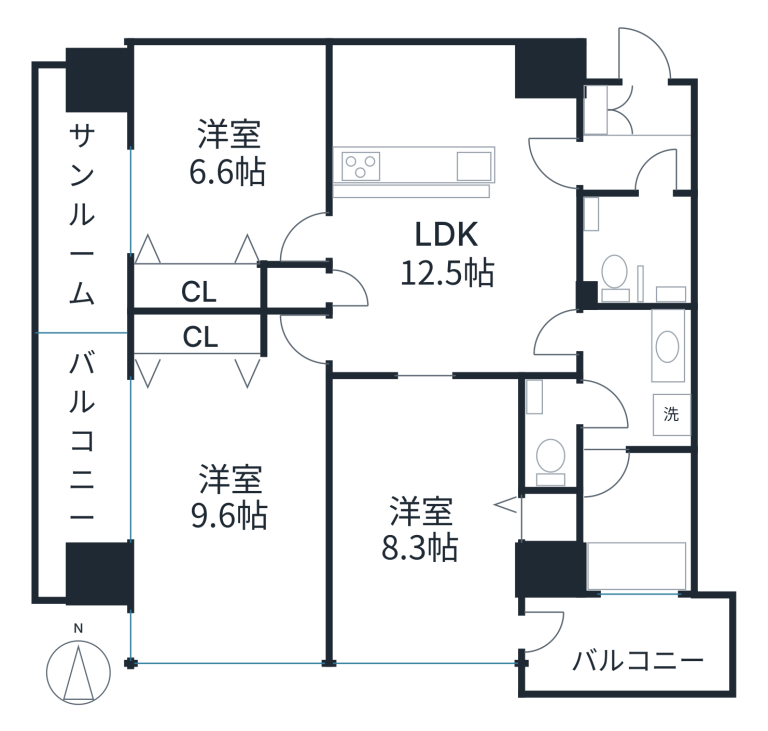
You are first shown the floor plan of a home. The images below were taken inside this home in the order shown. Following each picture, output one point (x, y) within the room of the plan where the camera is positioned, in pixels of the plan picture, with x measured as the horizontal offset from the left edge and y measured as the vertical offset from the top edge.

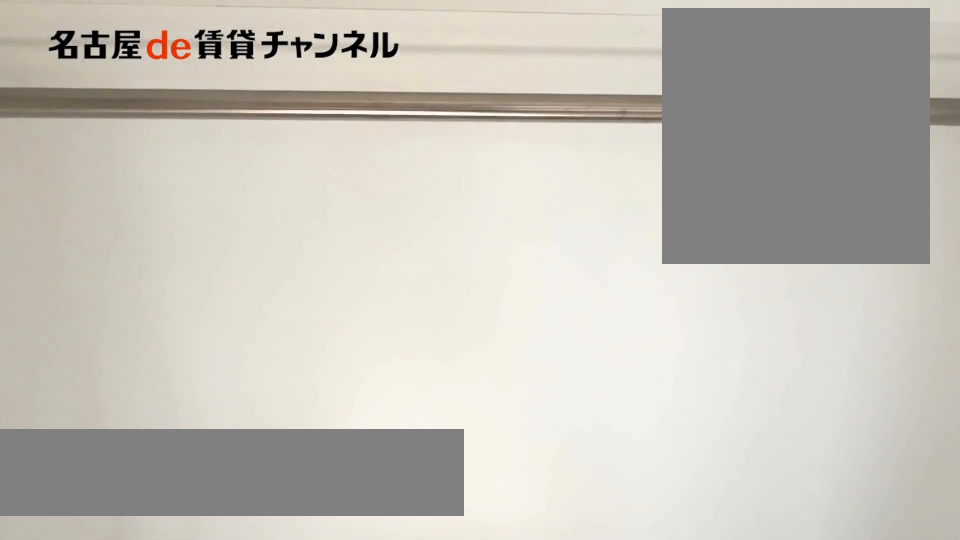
(200, 335)
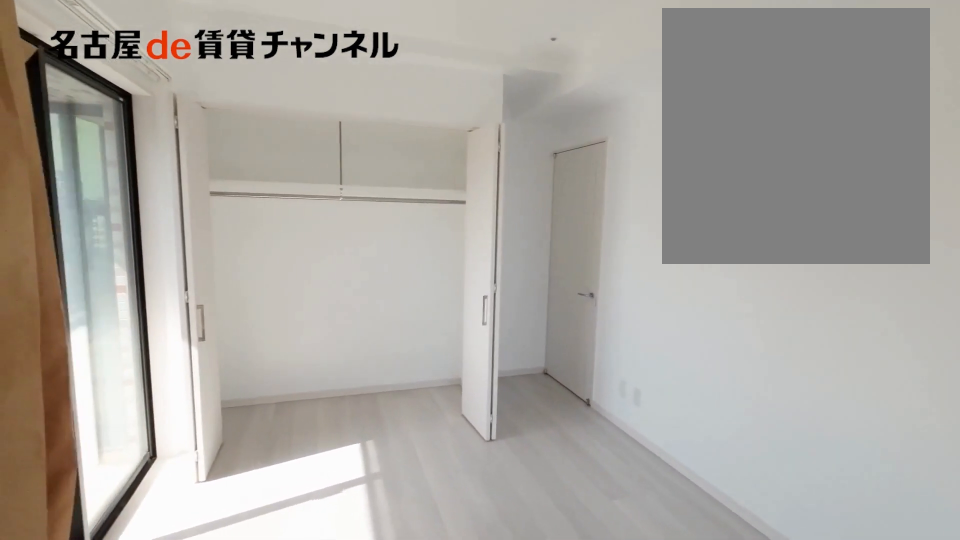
(240, 498)
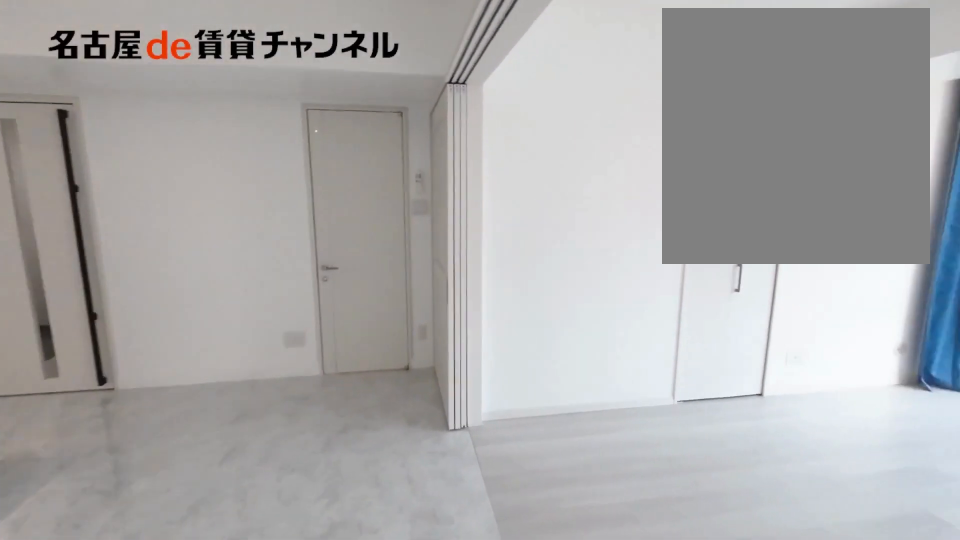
(423, 514)
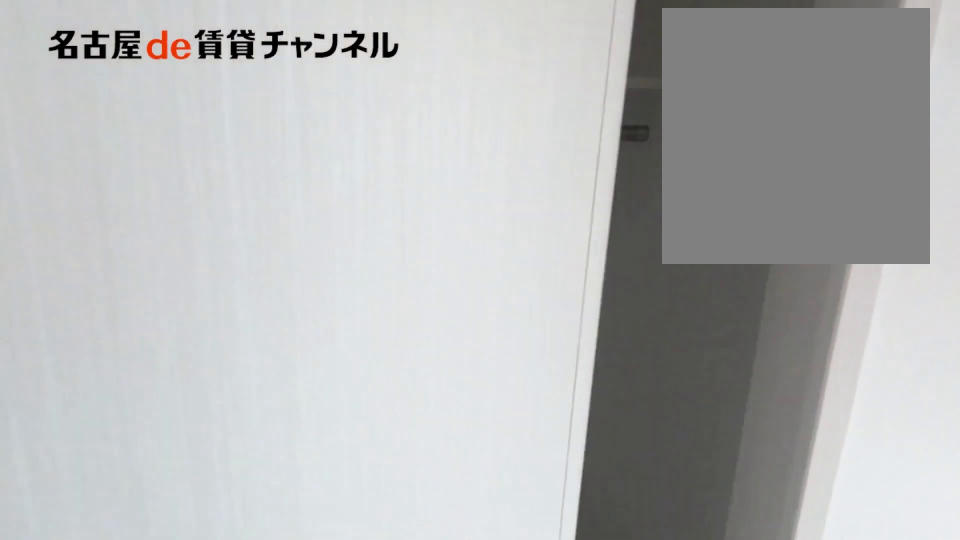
(423, 514)
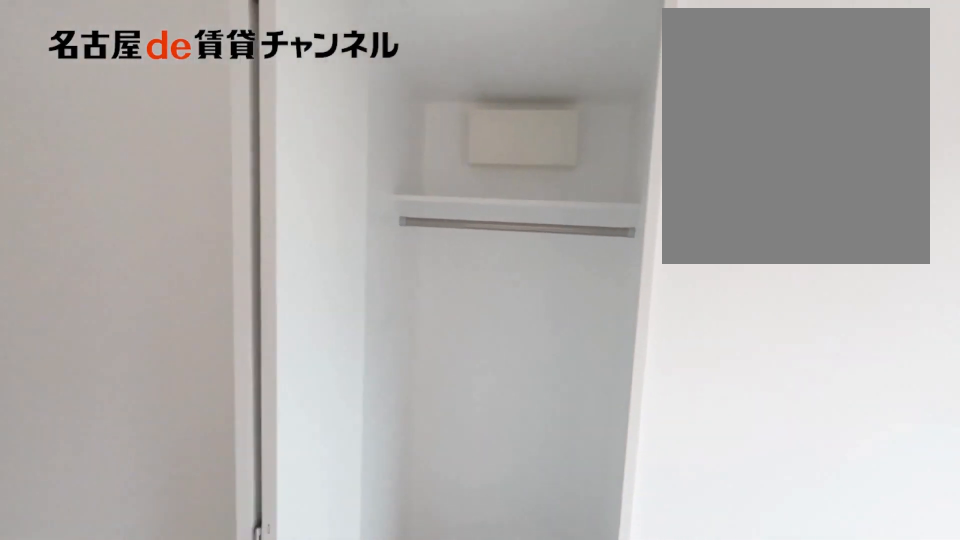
(554, 519)
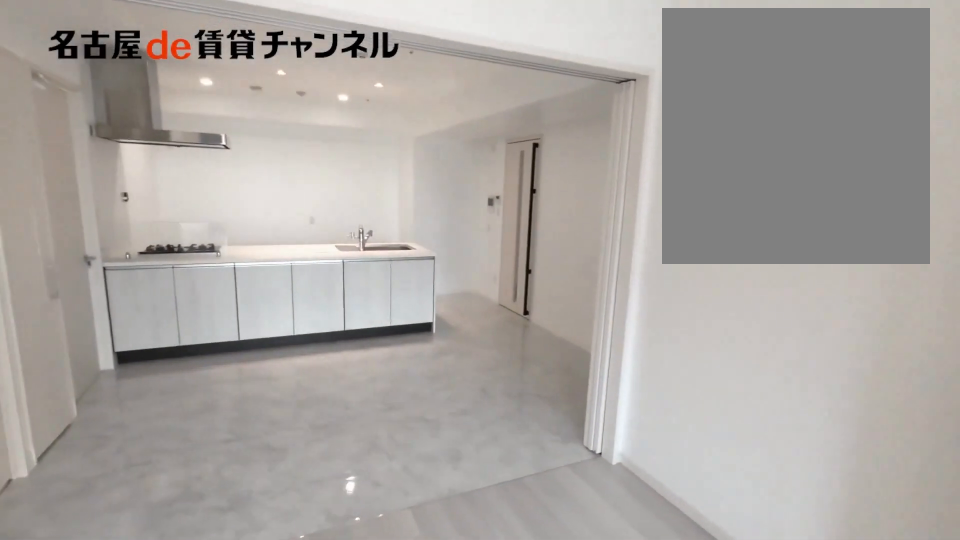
(446, 333)
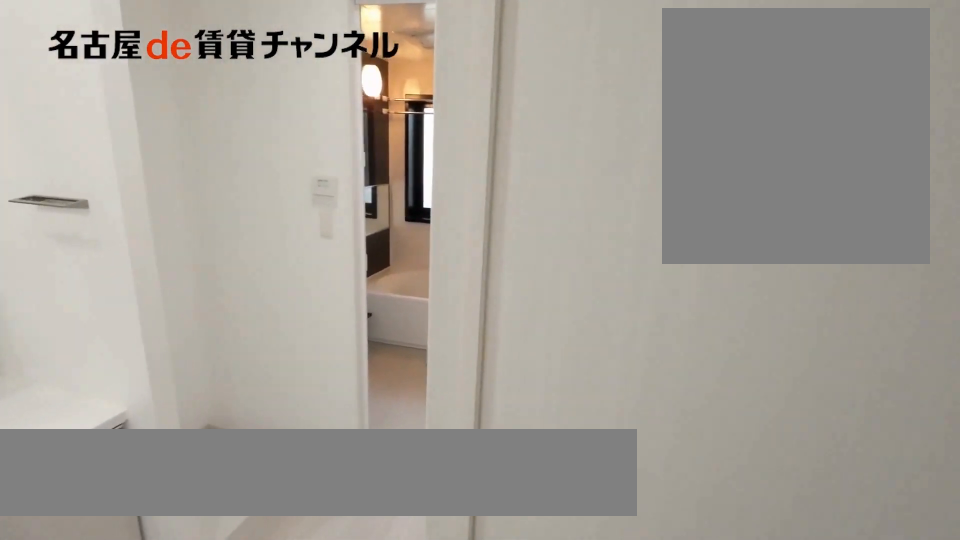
(635, 378)
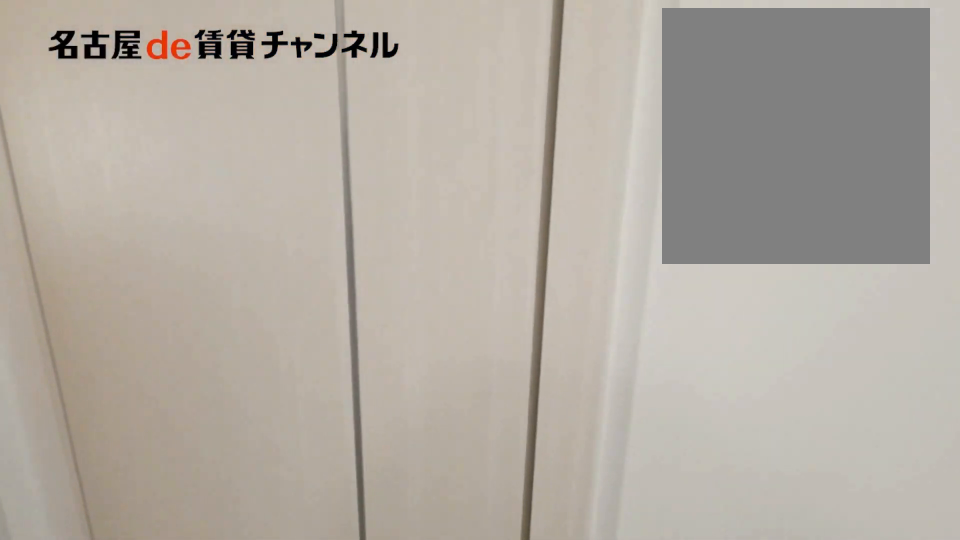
(635, 378)
